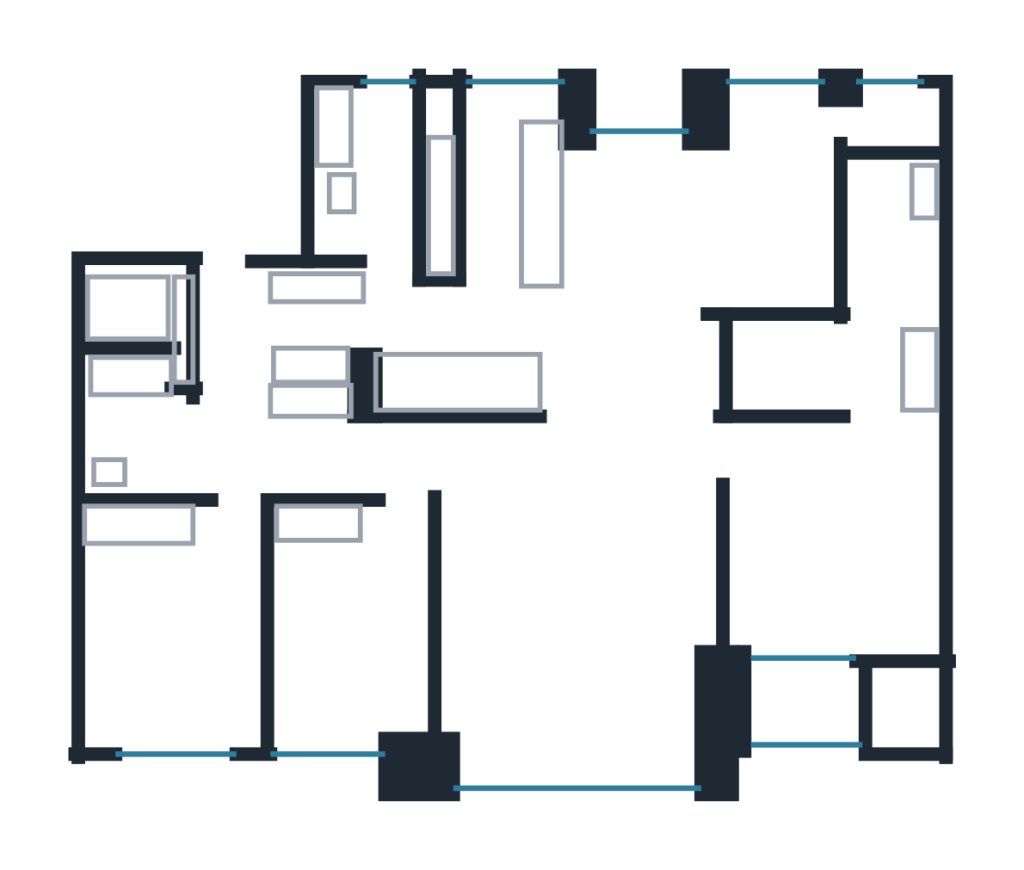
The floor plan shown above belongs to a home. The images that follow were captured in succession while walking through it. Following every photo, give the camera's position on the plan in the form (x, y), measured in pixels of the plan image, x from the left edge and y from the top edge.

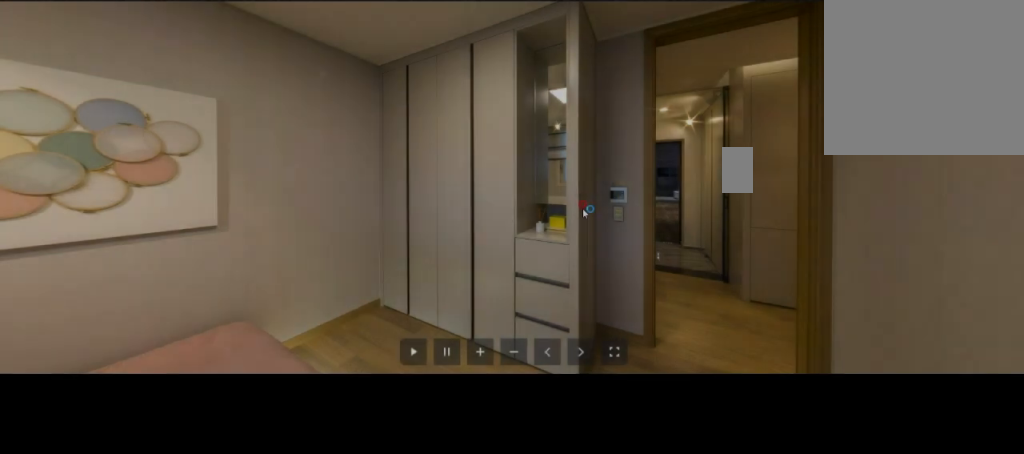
(175, 620)
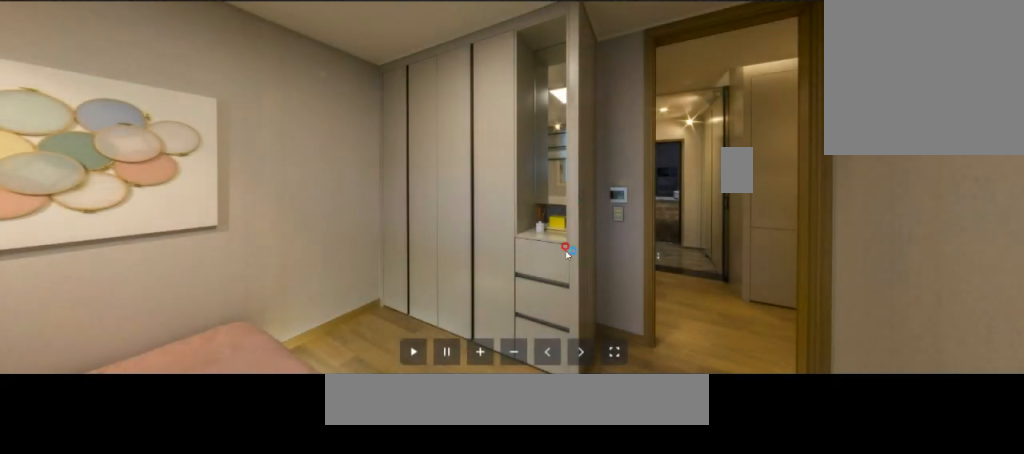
(175, 621)
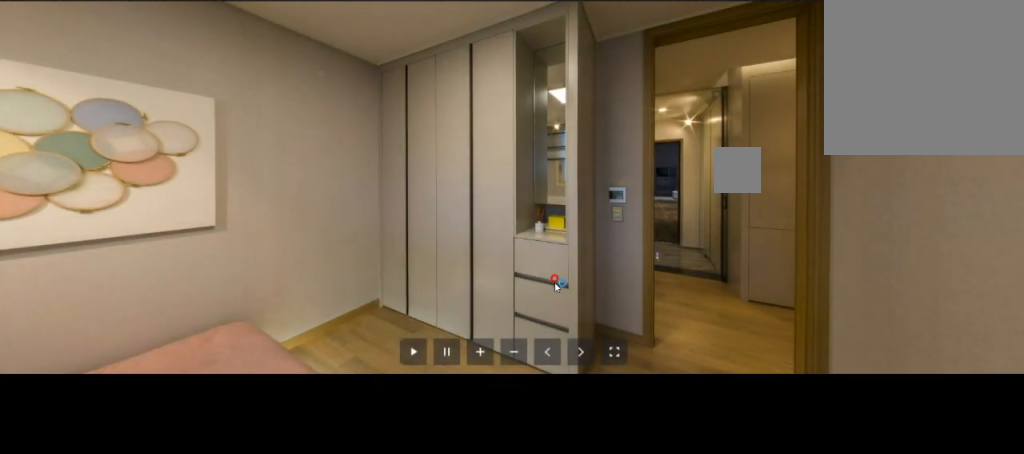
(175, 621)
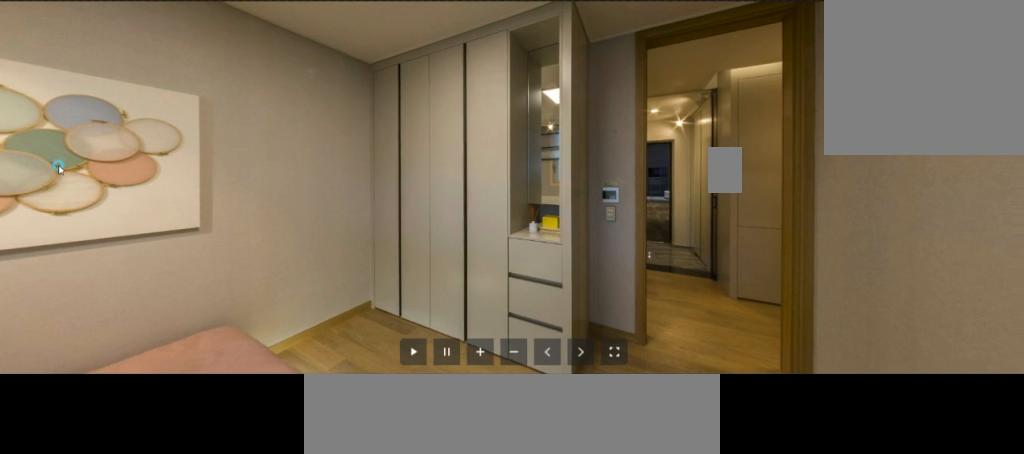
(176, 621)
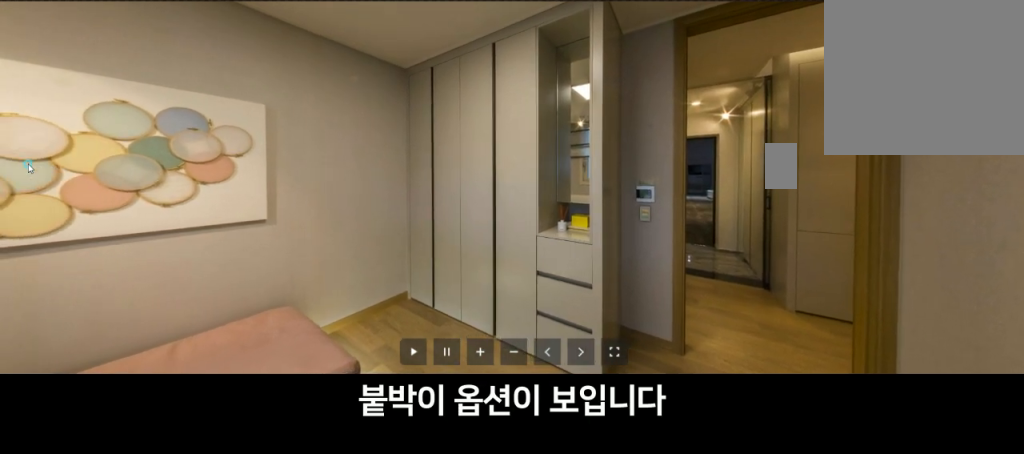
(174, 620)
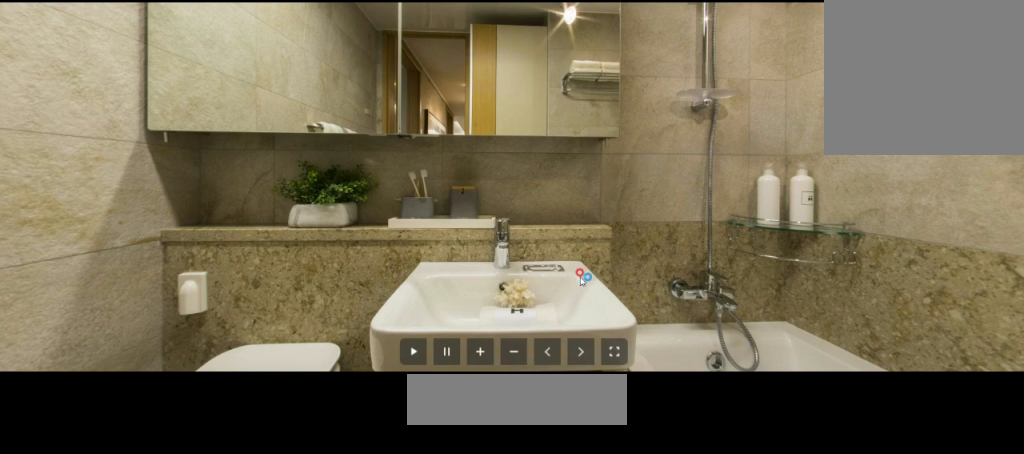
(99, 420)
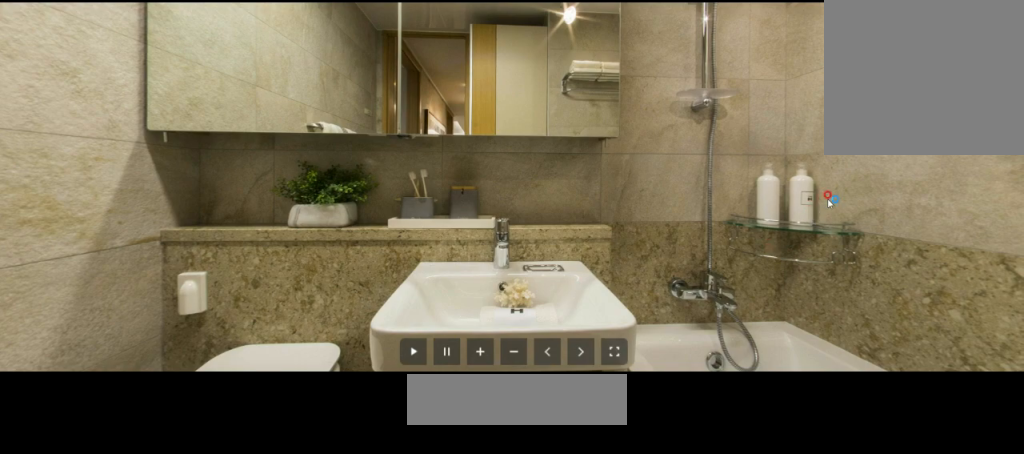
(99, 420)
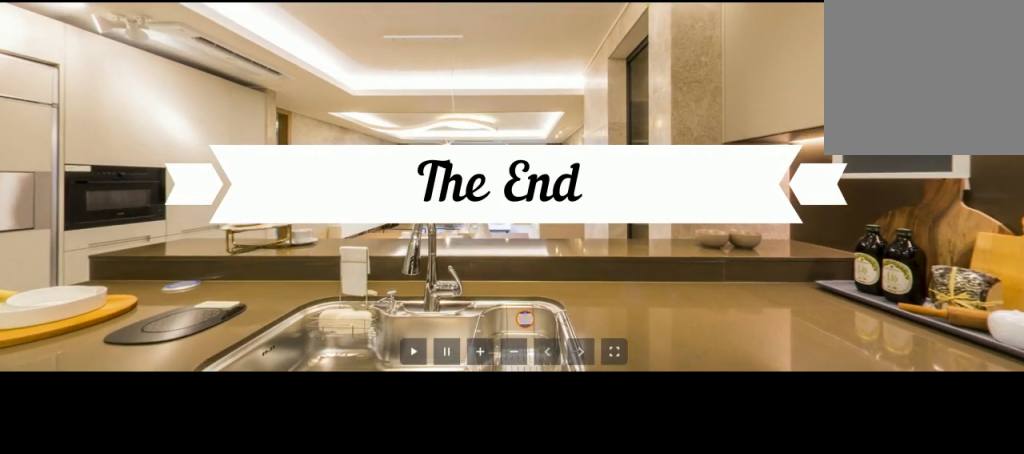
(594, 289)
